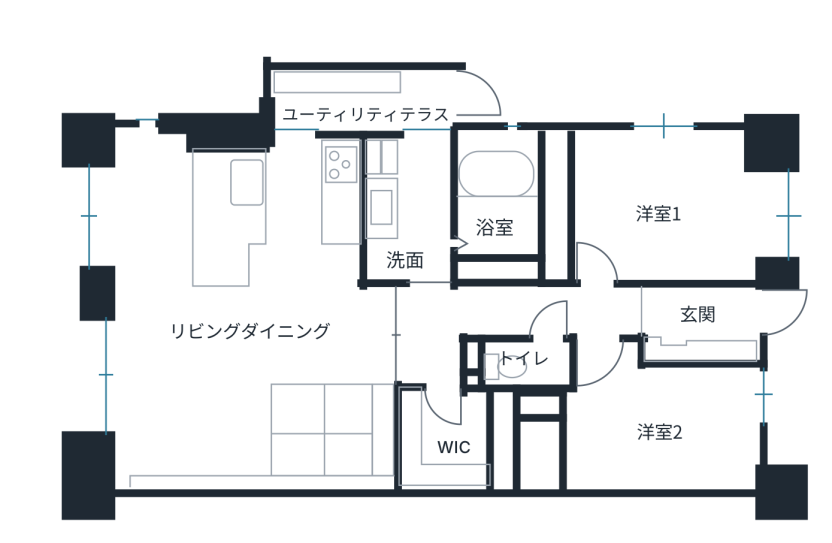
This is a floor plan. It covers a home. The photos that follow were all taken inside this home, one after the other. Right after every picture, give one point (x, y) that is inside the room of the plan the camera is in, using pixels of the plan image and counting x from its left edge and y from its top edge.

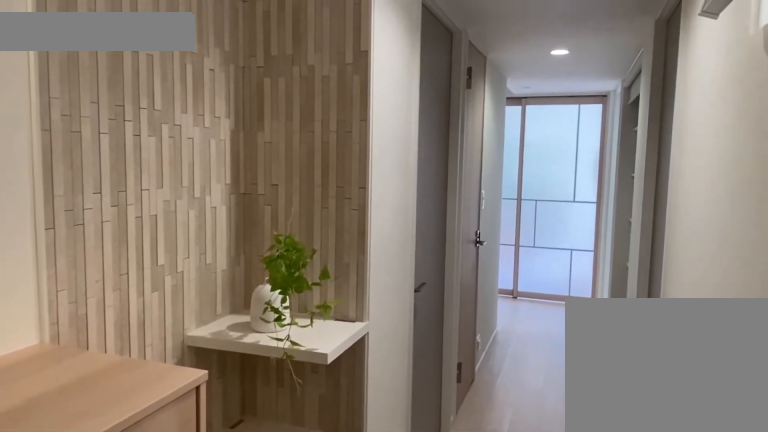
(720, 316)
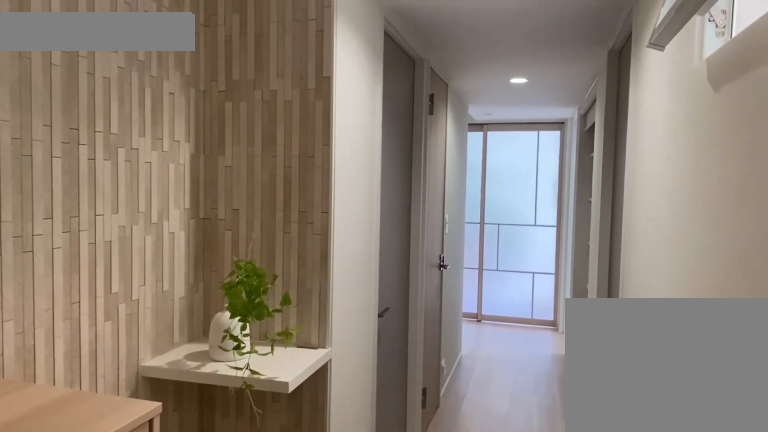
(720, 316)
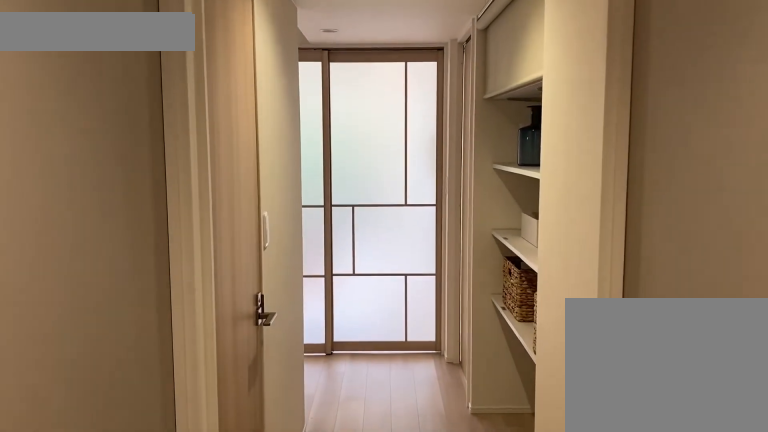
(573, 317)
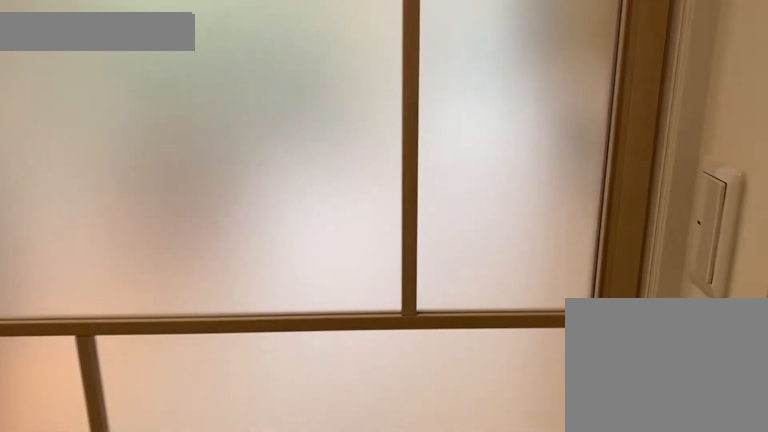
(433, 317)
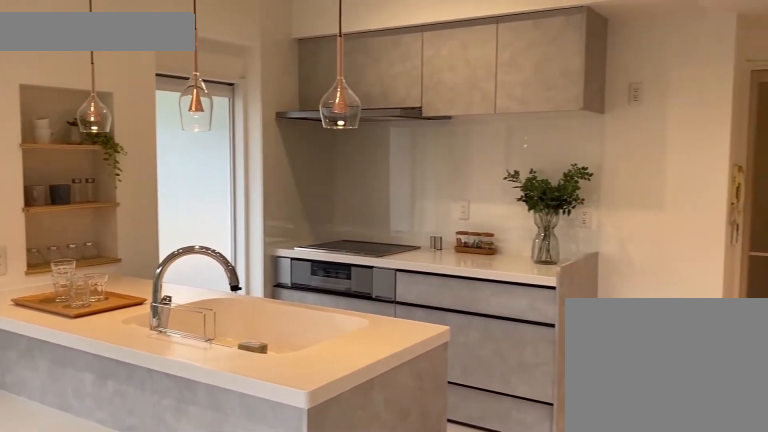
(179, 319)
